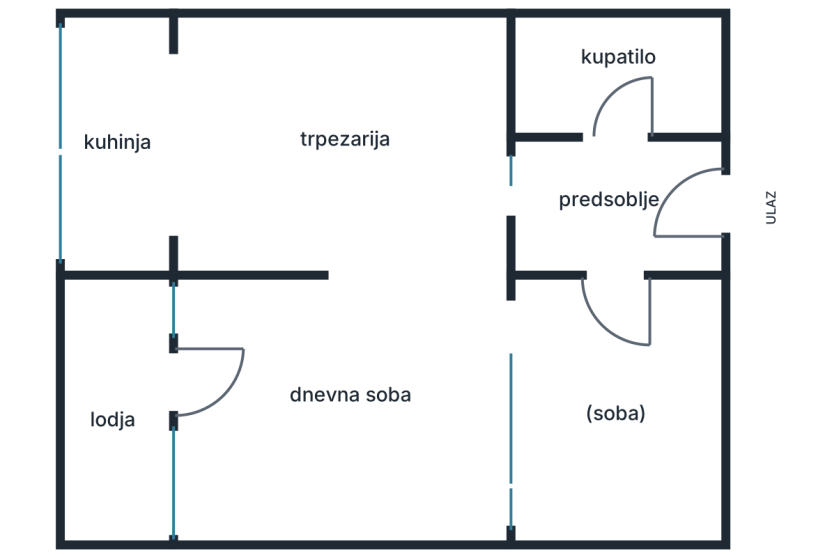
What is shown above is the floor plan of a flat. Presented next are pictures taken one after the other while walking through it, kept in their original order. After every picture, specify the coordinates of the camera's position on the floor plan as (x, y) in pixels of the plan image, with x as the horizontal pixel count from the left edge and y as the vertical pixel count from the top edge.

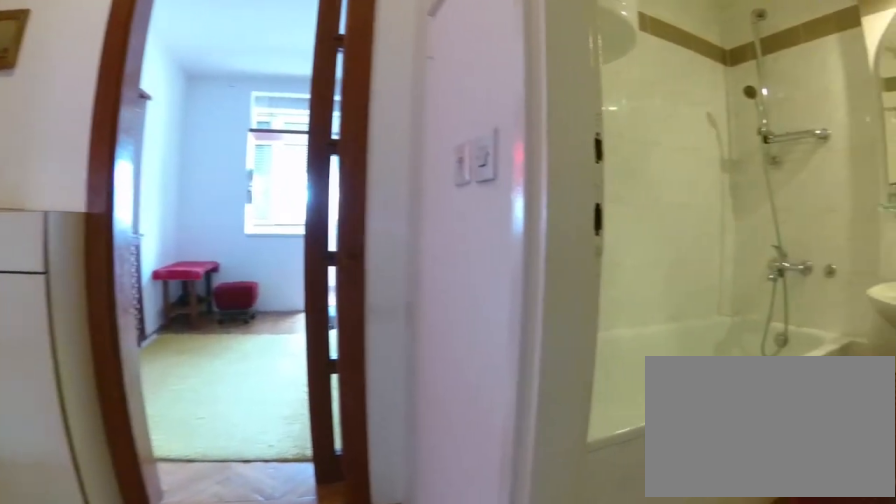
(705, 214)
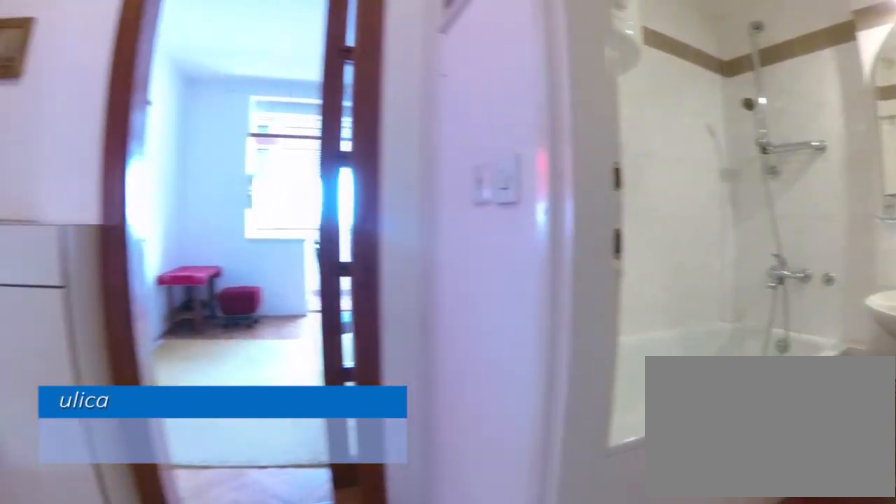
(660, 196)
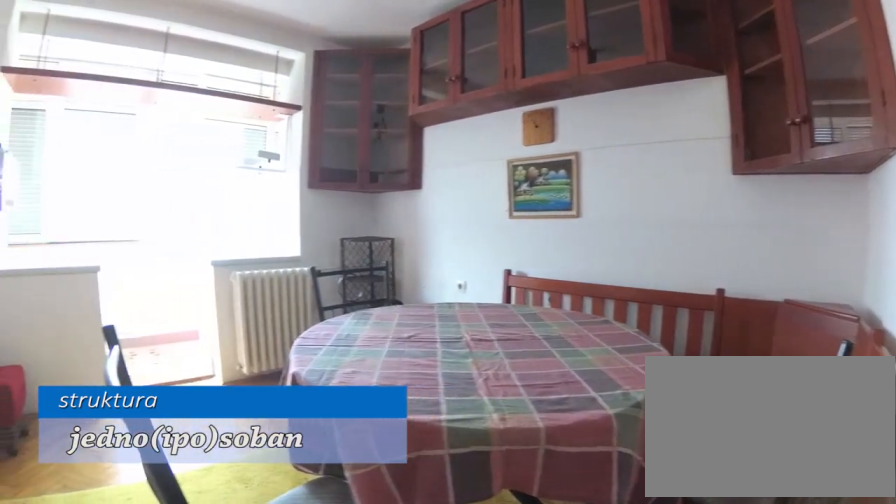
(509, 209)
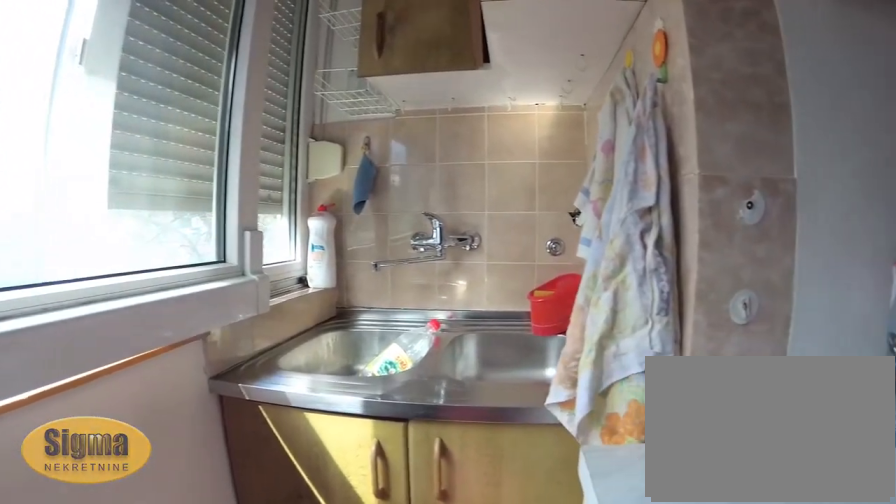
(128, 189)
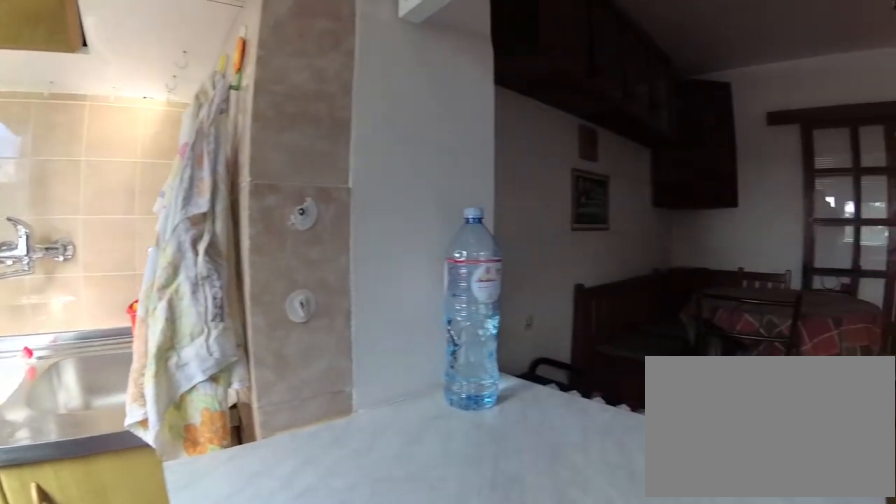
(114, 182)
